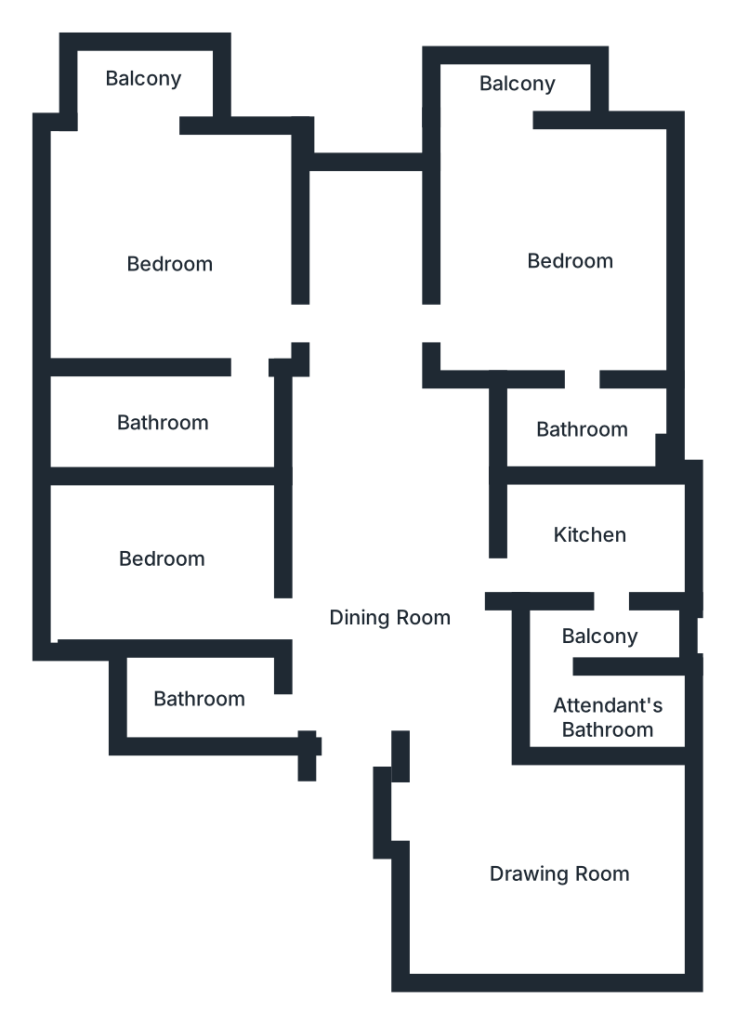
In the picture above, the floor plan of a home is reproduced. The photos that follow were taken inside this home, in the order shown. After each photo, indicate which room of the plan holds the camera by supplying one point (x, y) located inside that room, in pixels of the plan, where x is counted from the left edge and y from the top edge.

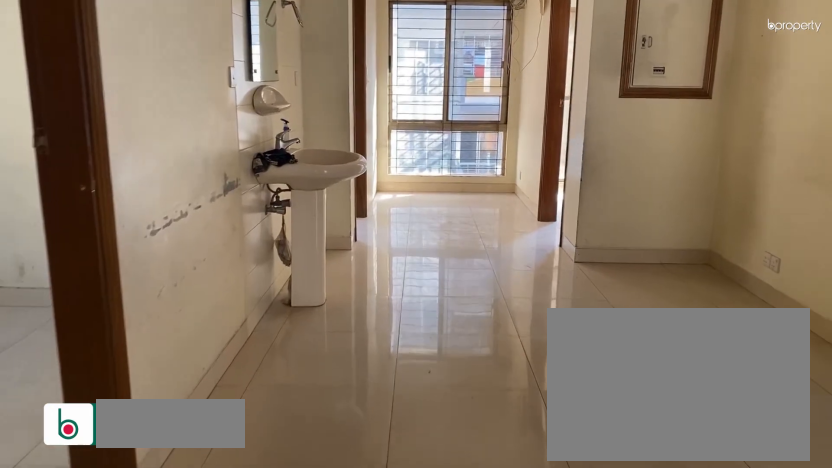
(378, 643)
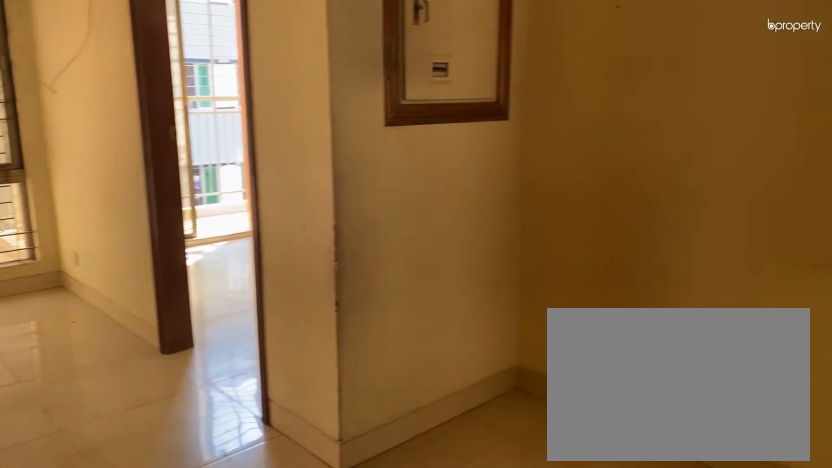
(359, 415)
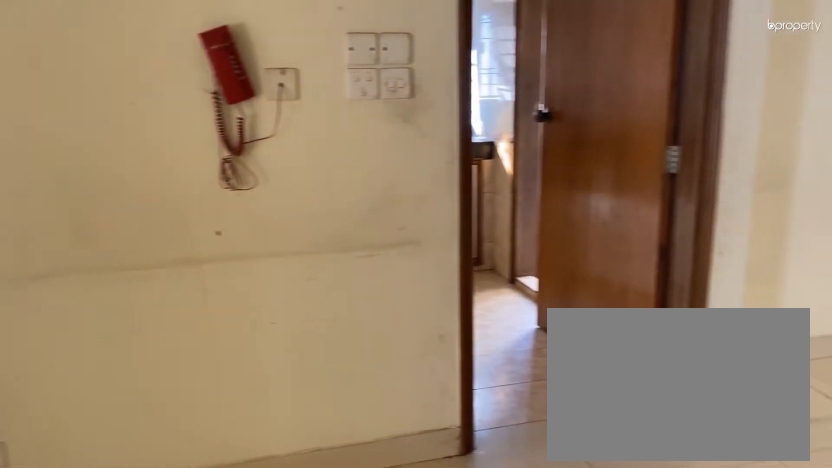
(359, 415)
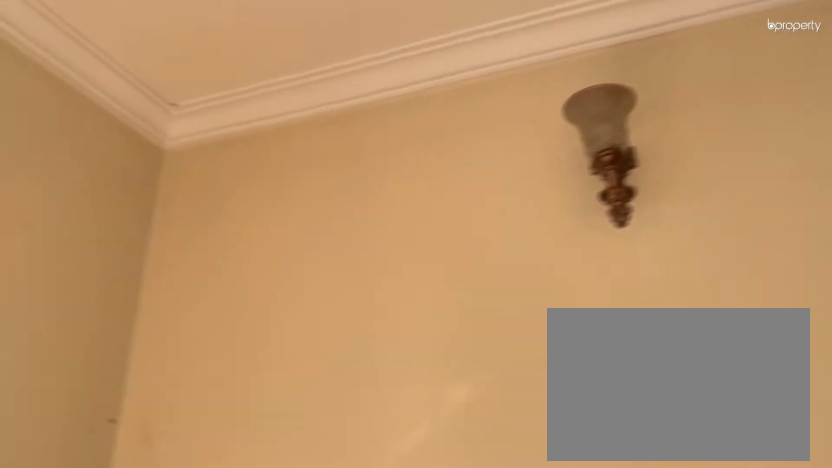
(542, 870)
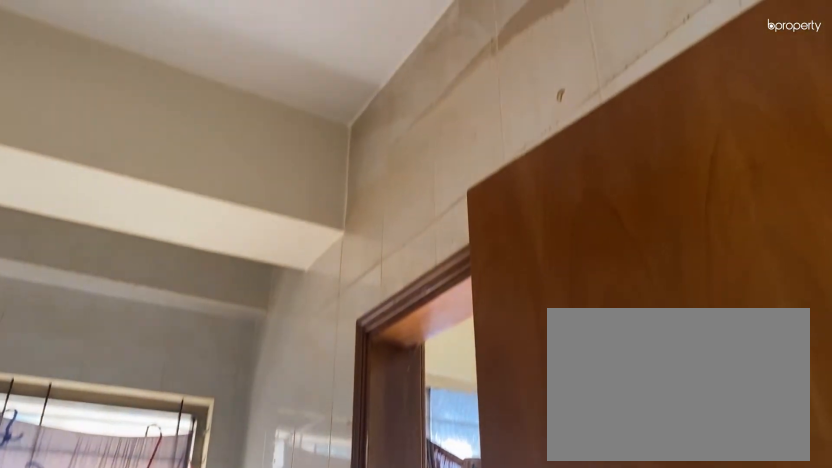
(586, 536)
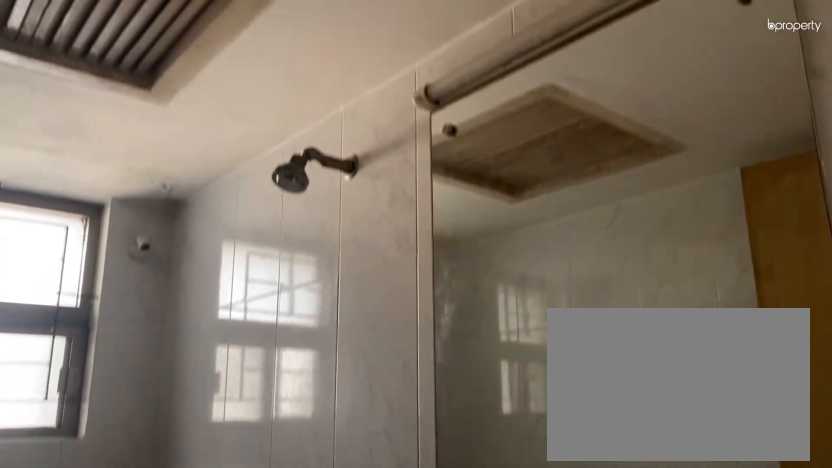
(197, 694)
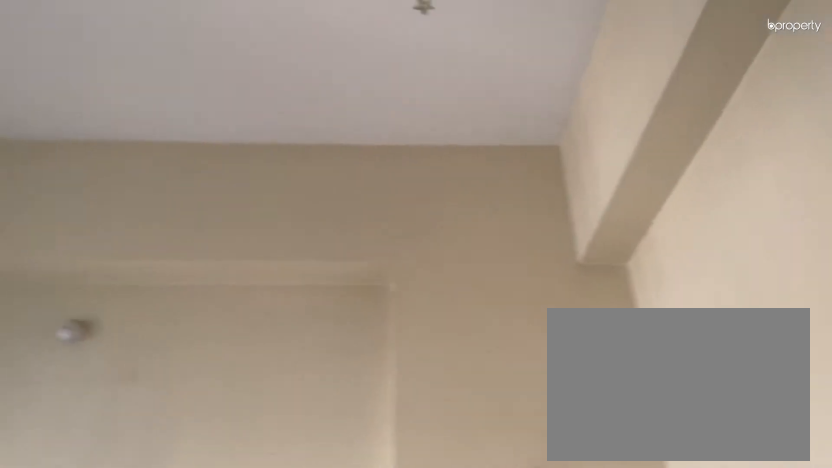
(160, 547)
